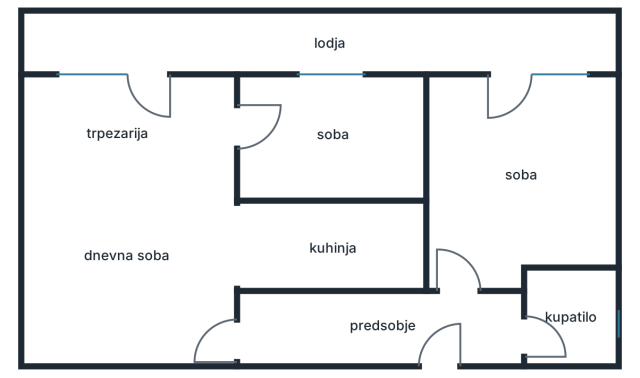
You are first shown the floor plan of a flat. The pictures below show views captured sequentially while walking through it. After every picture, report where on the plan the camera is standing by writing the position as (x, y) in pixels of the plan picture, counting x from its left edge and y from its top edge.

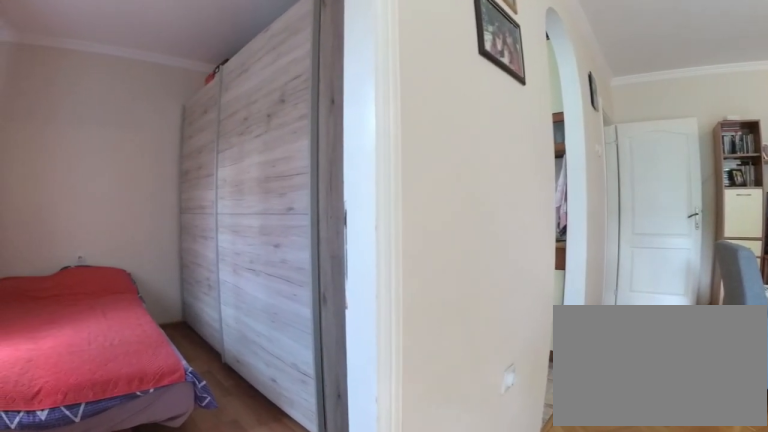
(167, 136)
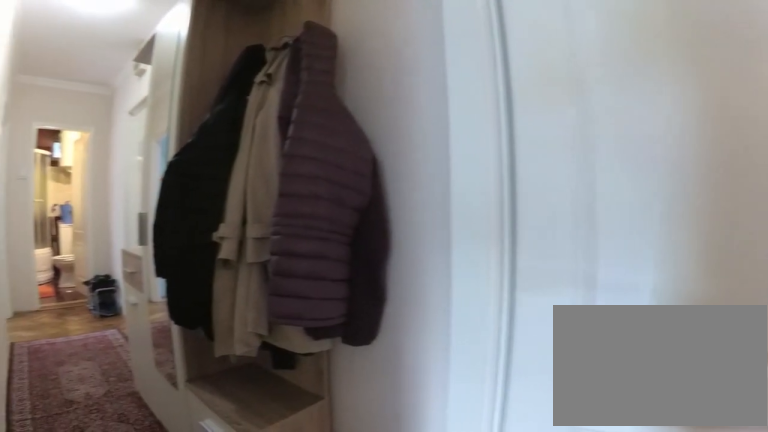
(199, 292)
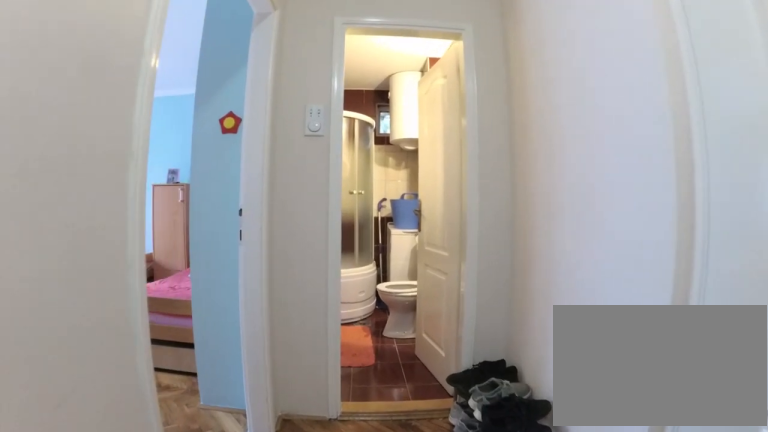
(412, 327)
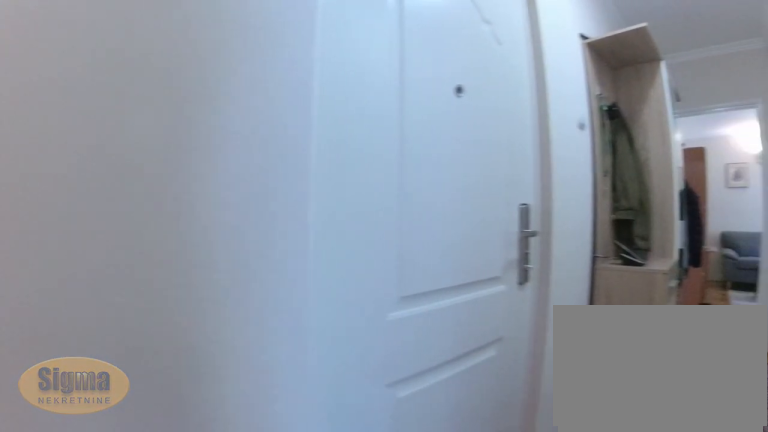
(491, 317)
